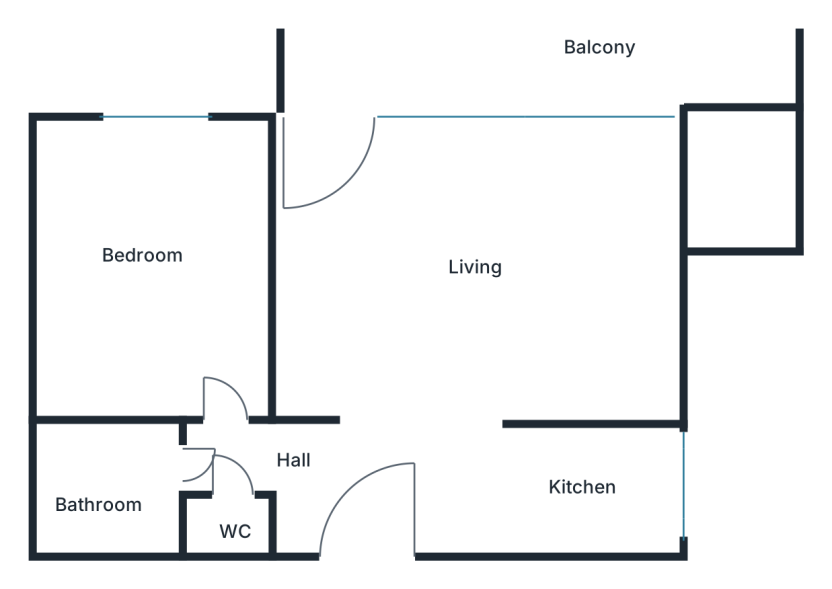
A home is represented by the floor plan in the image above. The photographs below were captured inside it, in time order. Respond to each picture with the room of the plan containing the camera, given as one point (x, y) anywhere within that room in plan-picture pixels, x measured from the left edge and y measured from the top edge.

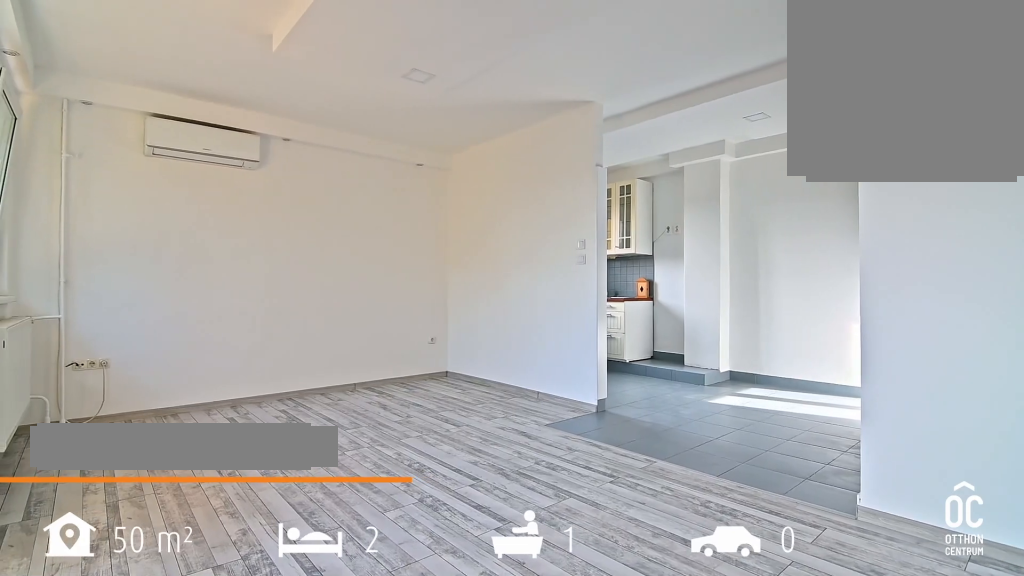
(476, 267)
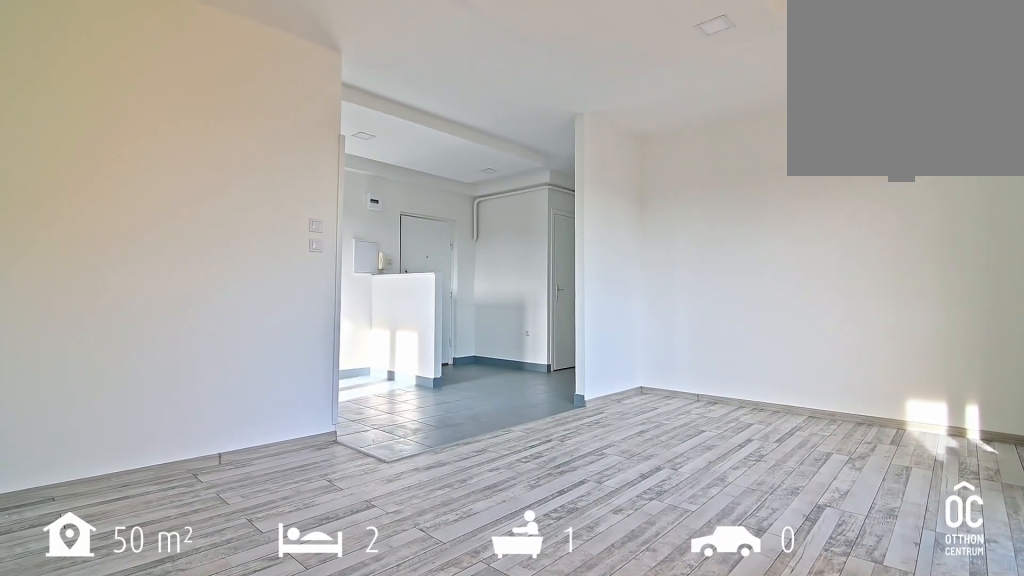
(477, 268)
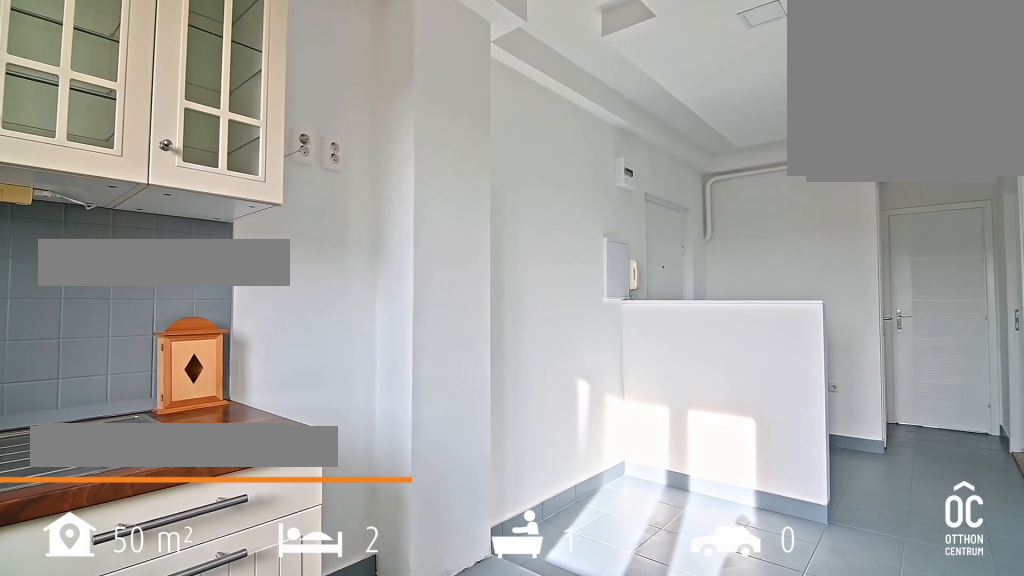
(604, 491)
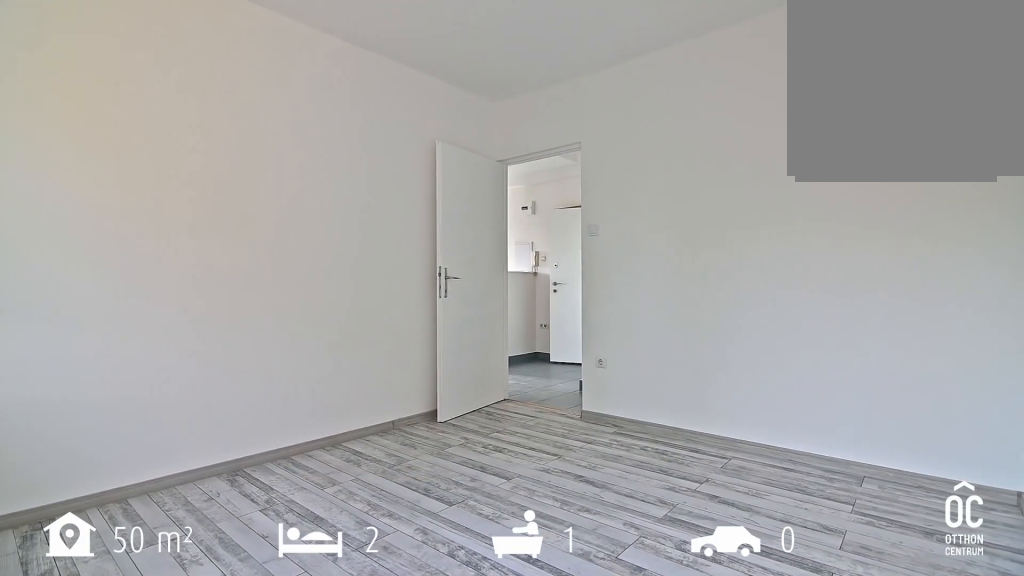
(146, 261)
